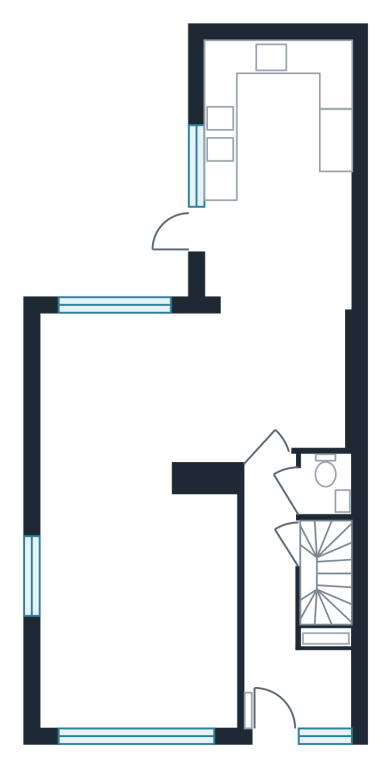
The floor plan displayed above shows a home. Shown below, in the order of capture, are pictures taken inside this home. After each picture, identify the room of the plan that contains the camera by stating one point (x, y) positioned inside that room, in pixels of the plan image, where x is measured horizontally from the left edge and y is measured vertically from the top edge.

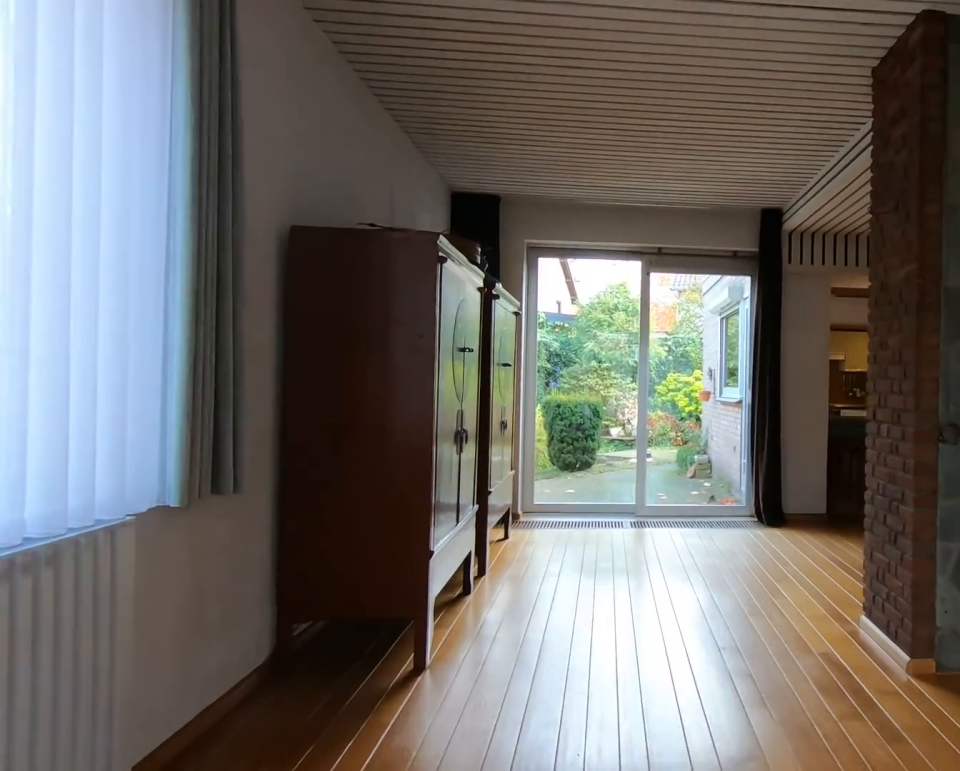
(137, 606)
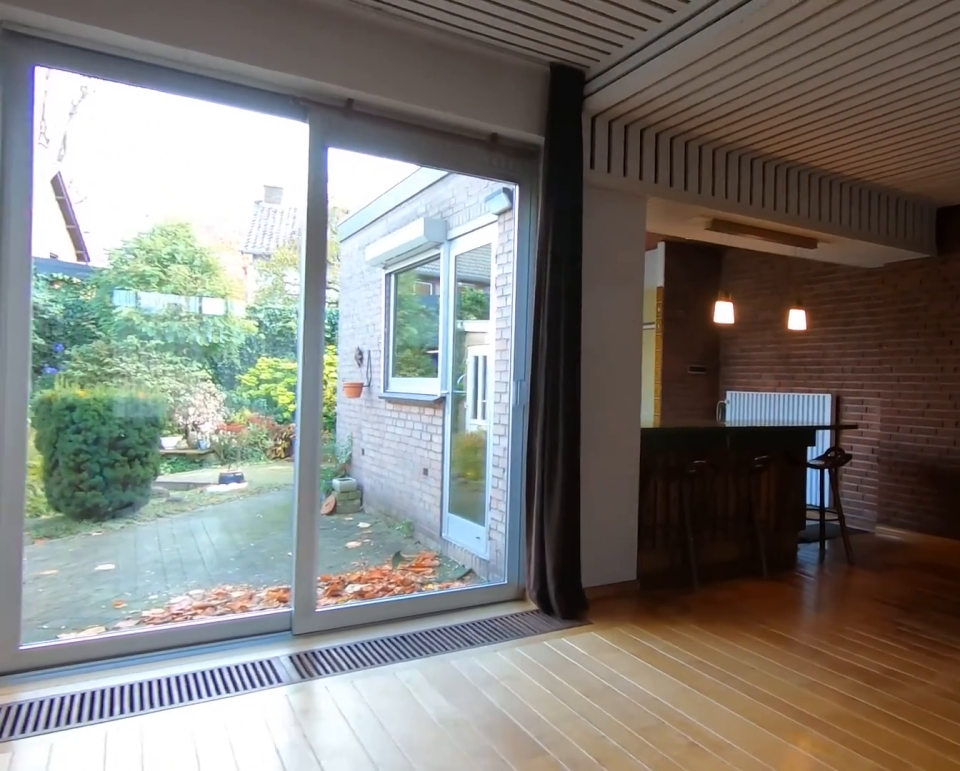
(188, 388)
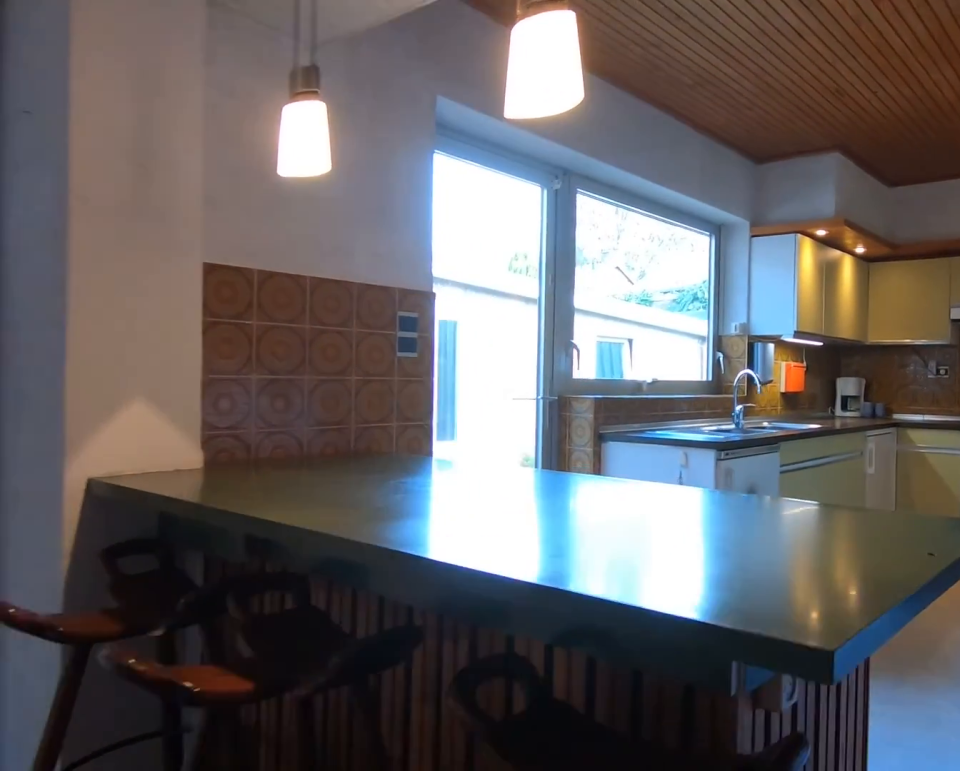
(188, 388)
